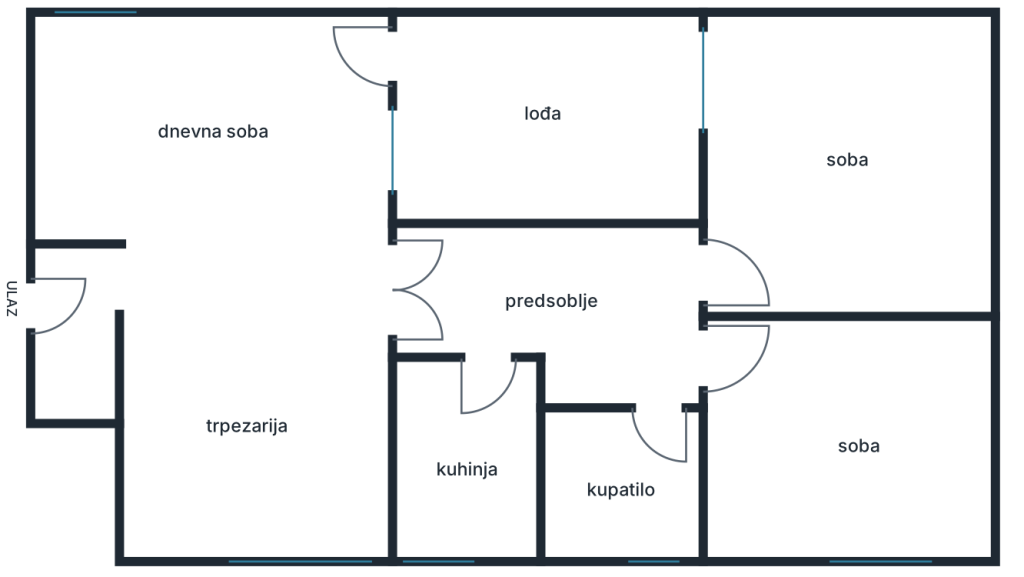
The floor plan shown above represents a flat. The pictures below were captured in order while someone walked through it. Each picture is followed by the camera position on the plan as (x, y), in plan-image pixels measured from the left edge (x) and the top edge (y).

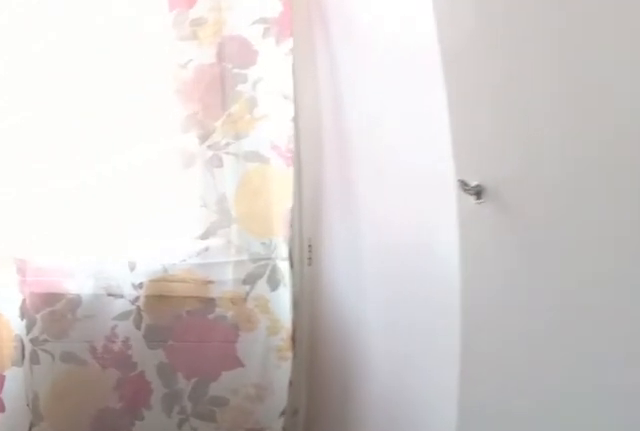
(468, 475)
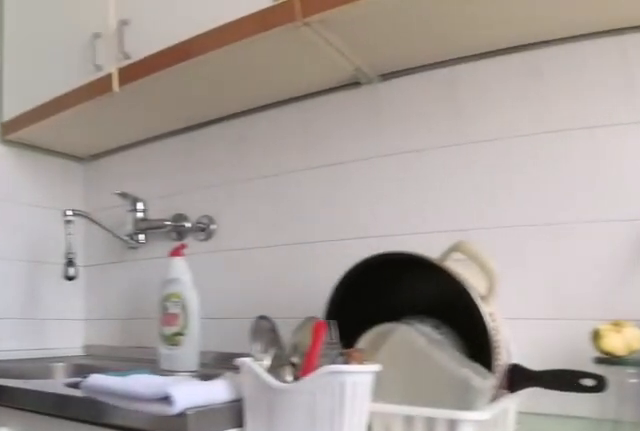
(455, 540)
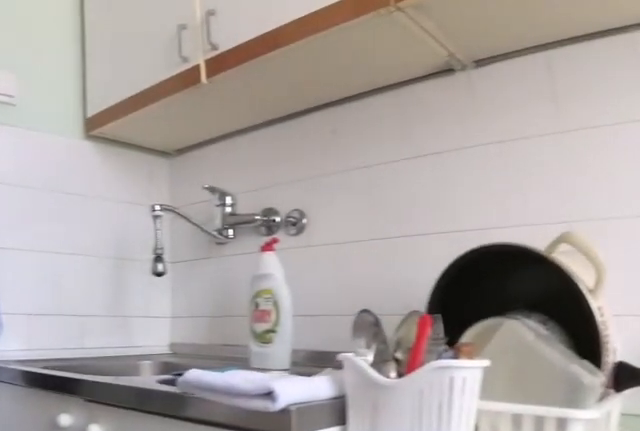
(459, 538)
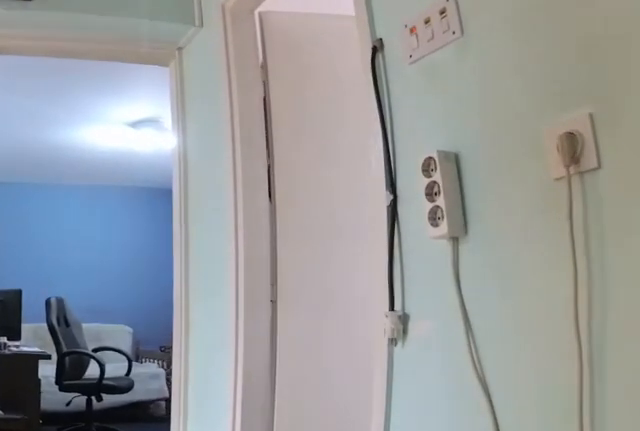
(514, 314)
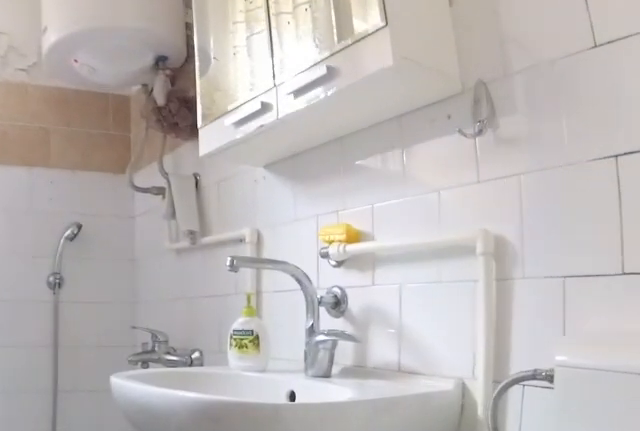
(652, 376)
